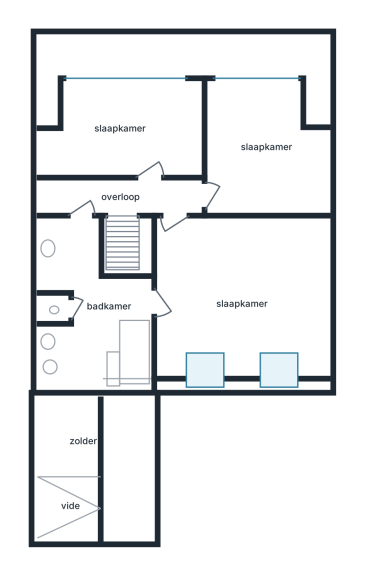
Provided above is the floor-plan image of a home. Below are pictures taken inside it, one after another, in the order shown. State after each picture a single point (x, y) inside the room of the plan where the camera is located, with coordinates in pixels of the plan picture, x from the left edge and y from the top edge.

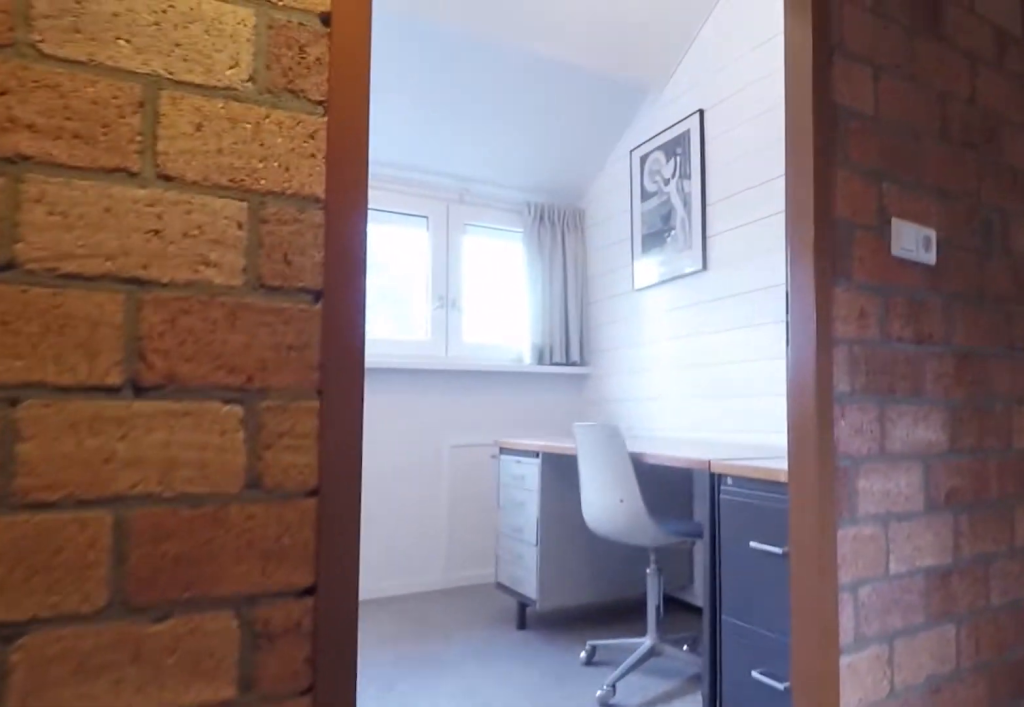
(89, 194)
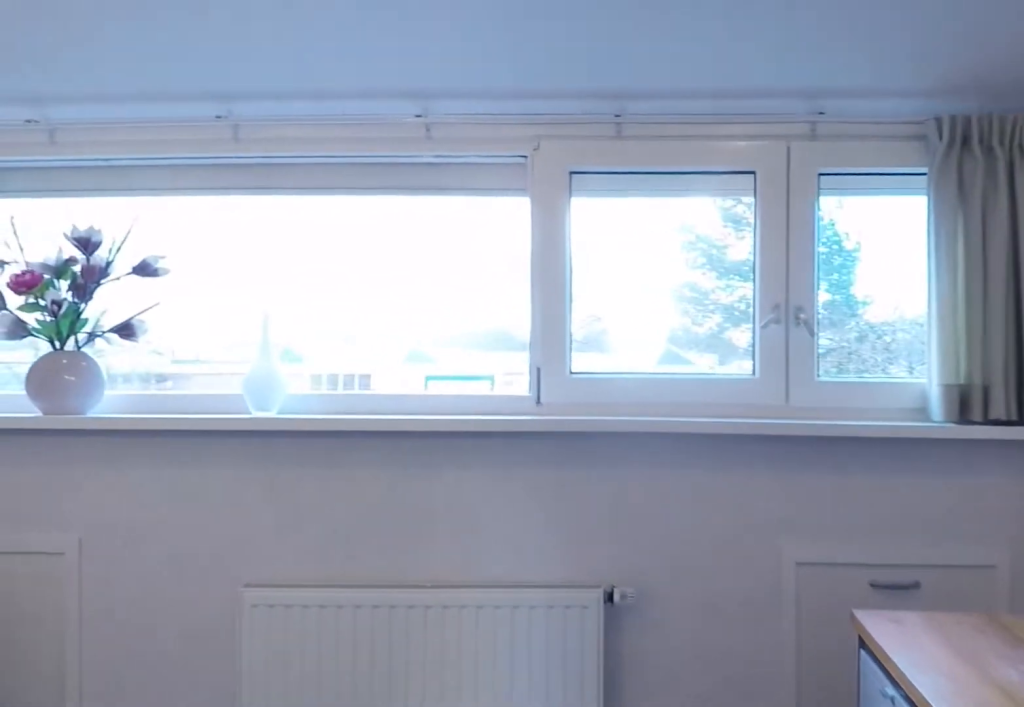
(109, 126)
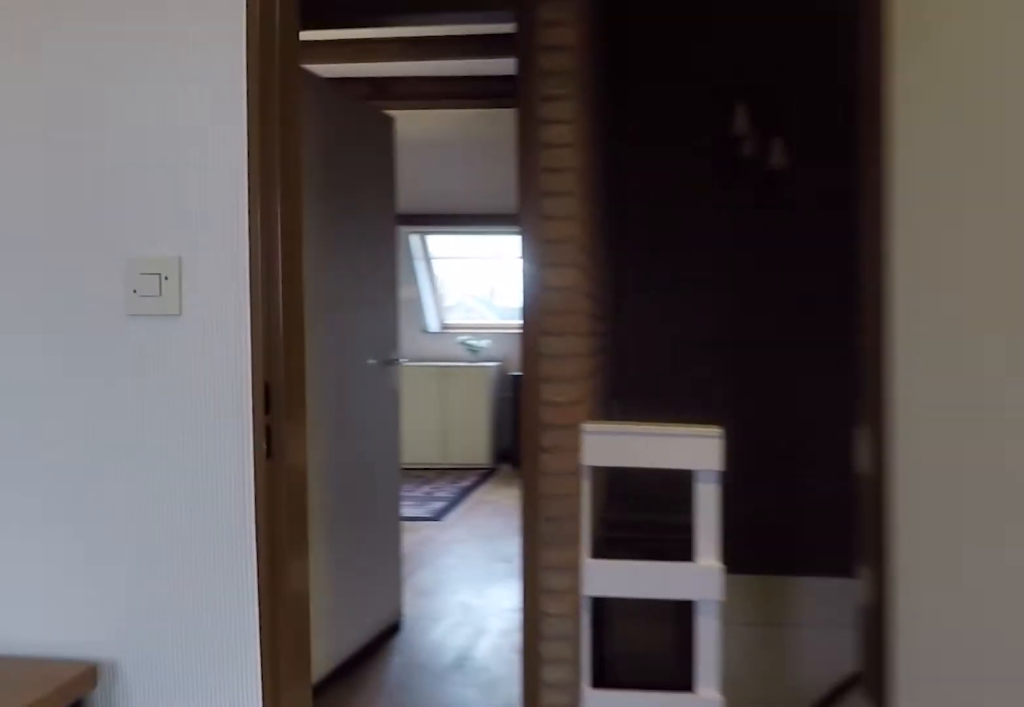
(109, 126)
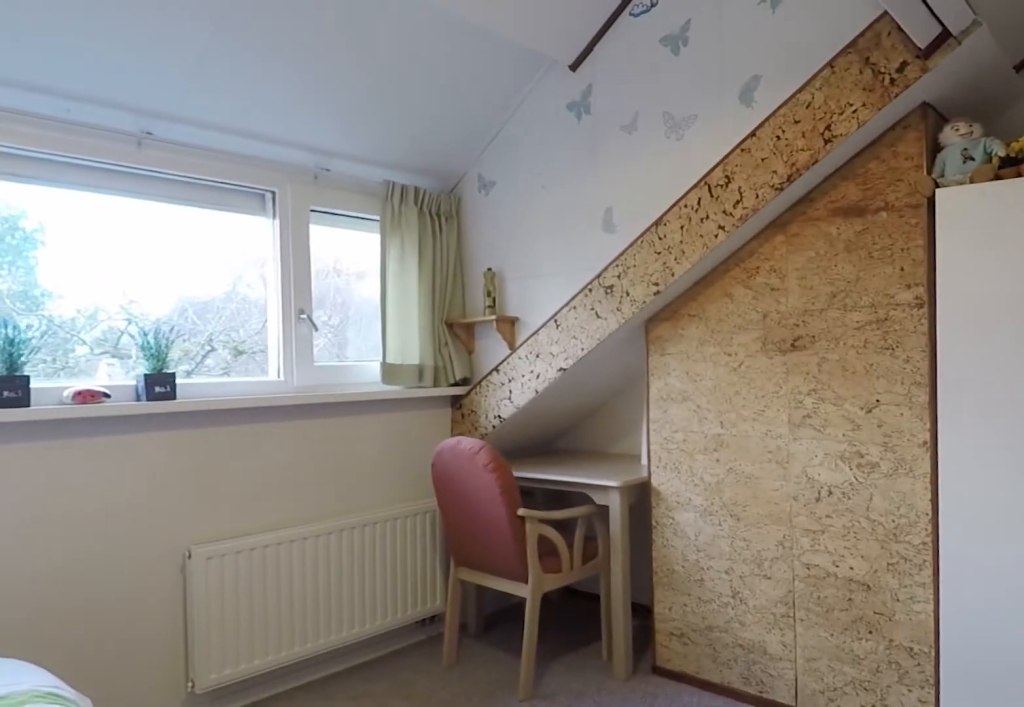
(254, 92)
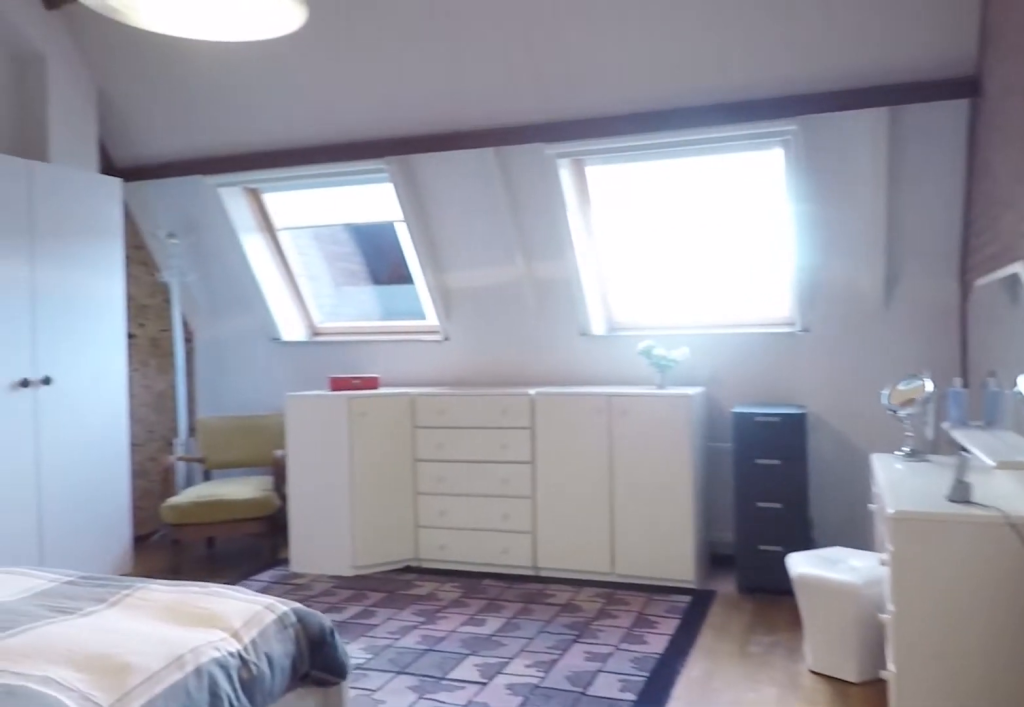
(240, 330)
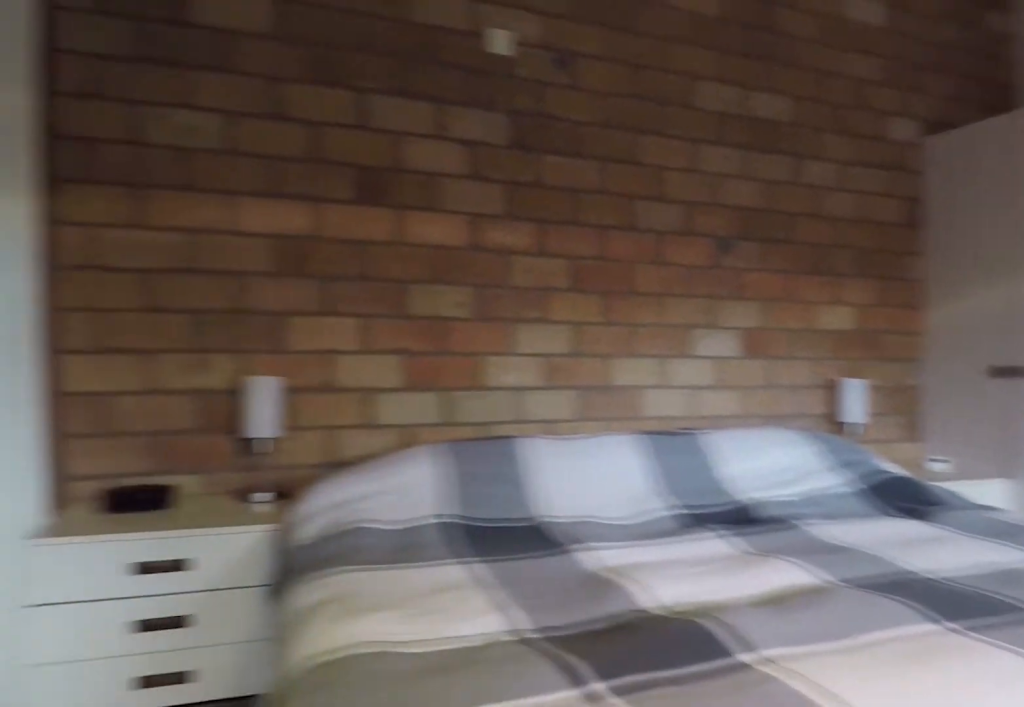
(240, 330)
